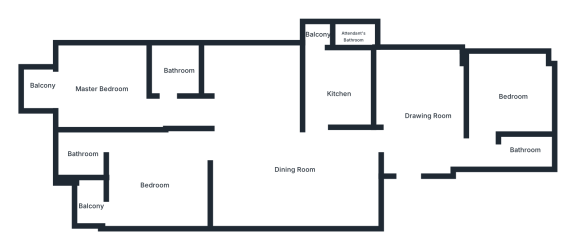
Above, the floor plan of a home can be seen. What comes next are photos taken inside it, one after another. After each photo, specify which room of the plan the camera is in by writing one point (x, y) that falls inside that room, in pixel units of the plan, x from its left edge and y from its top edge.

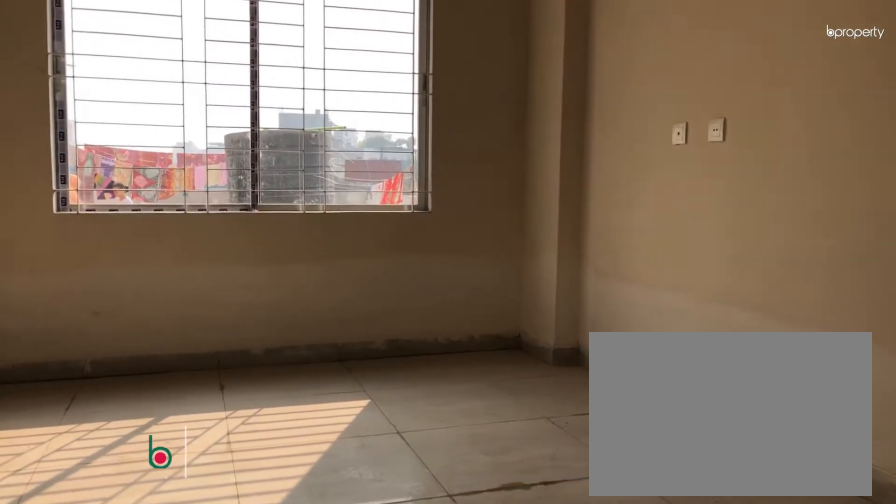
(429, 117)
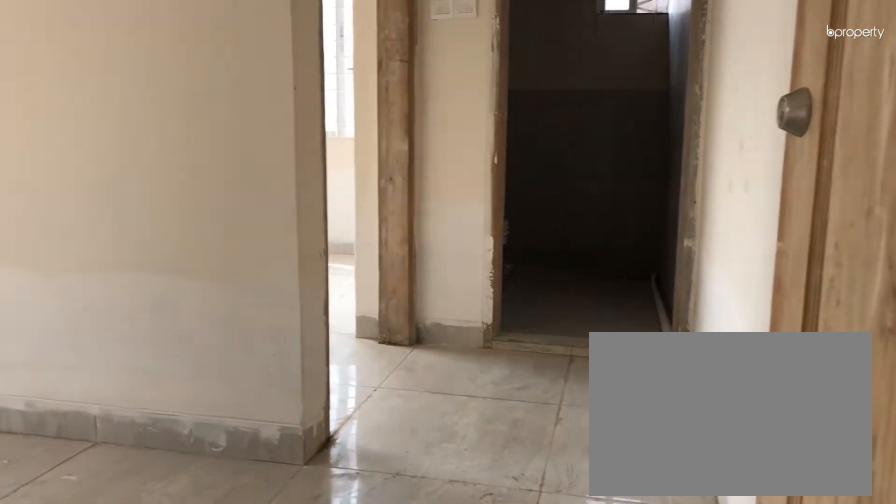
(429, 117)
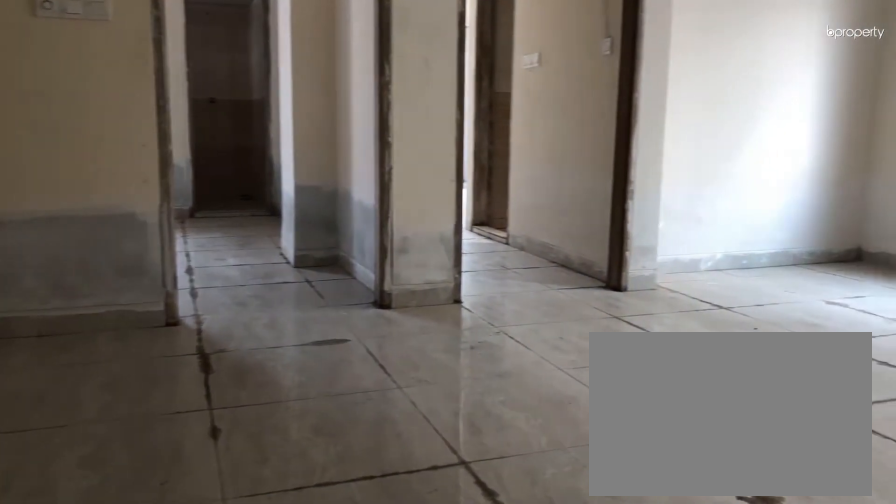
(297, 172)
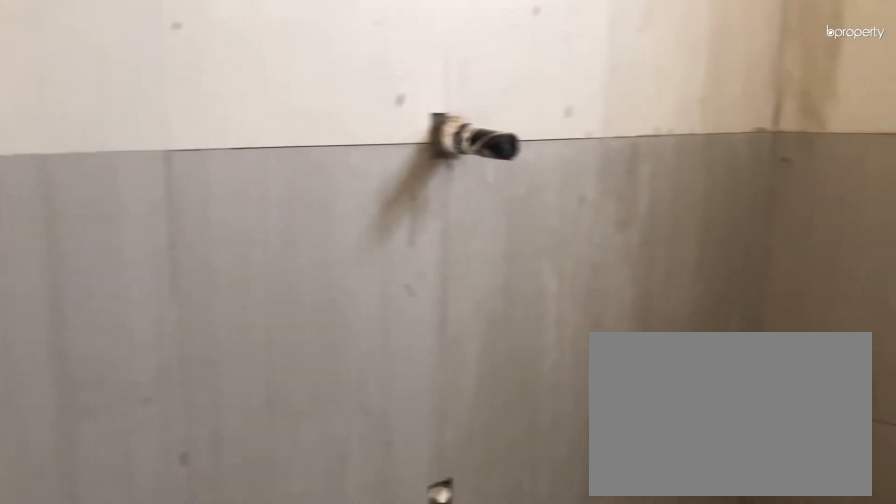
(526, 150)
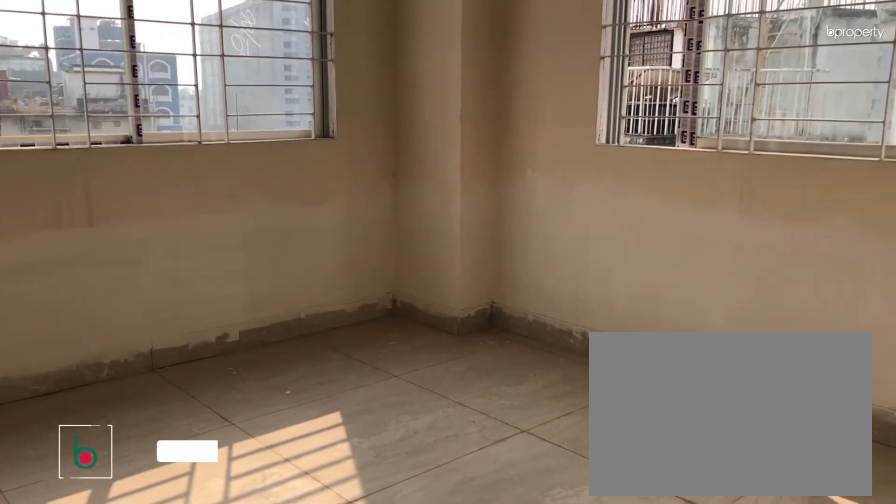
(515, 96)
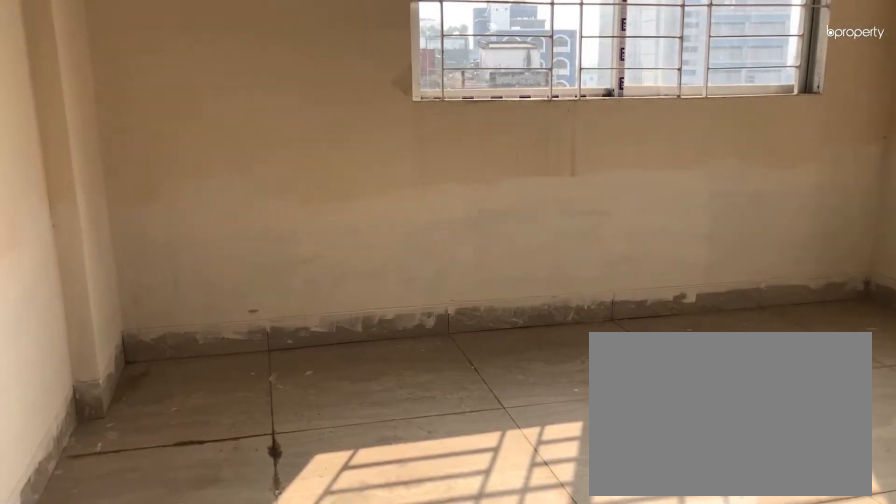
(515, 96)
